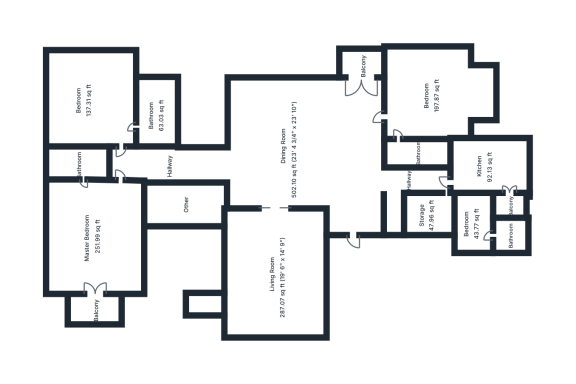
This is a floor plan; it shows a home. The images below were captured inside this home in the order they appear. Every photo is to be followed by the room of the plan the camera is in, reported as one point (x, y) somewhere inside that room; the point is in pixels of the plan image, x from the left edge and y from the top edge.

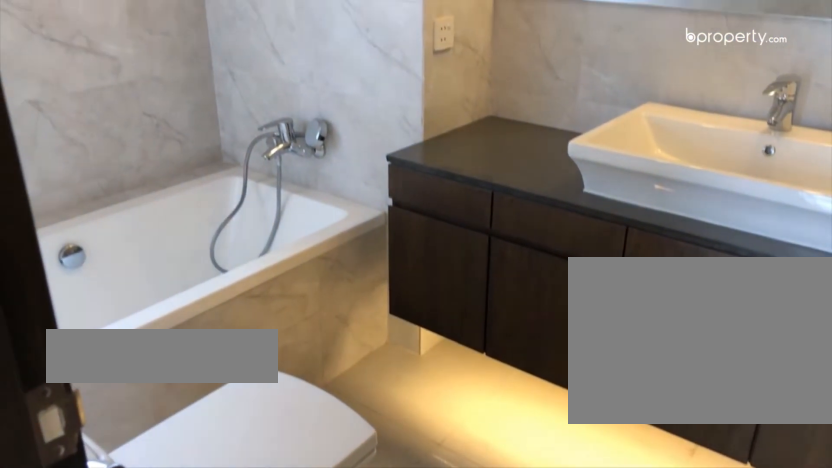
(80, 170)
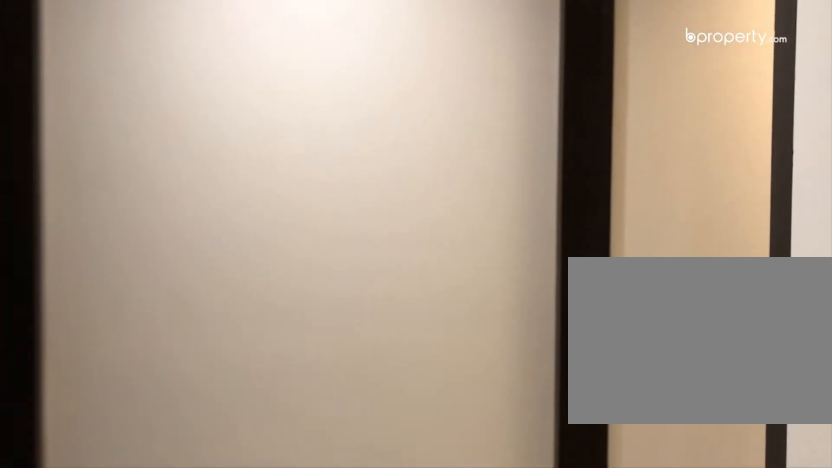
(95, 101)
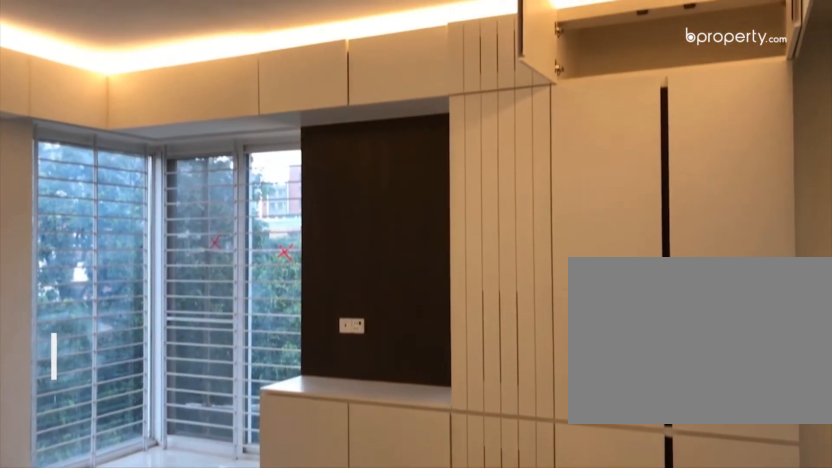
(95, 101)
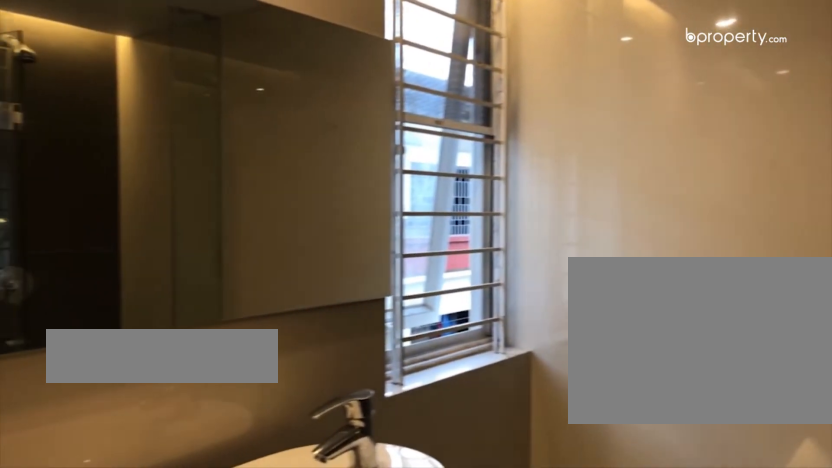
(156, 116)
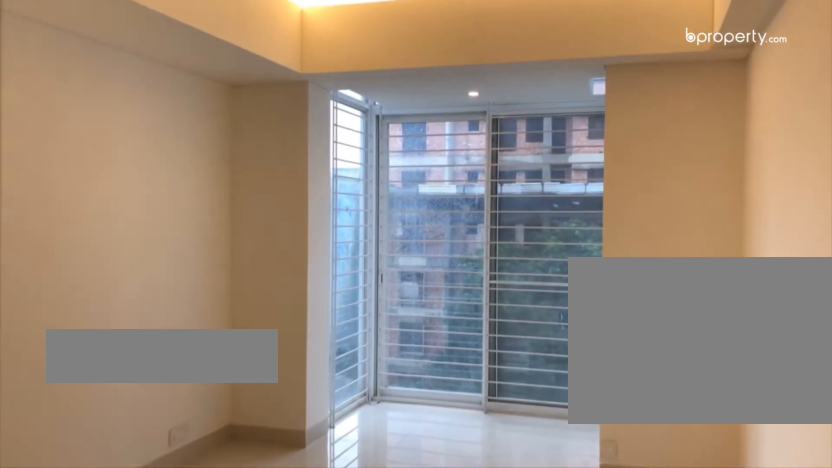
(414, 100)
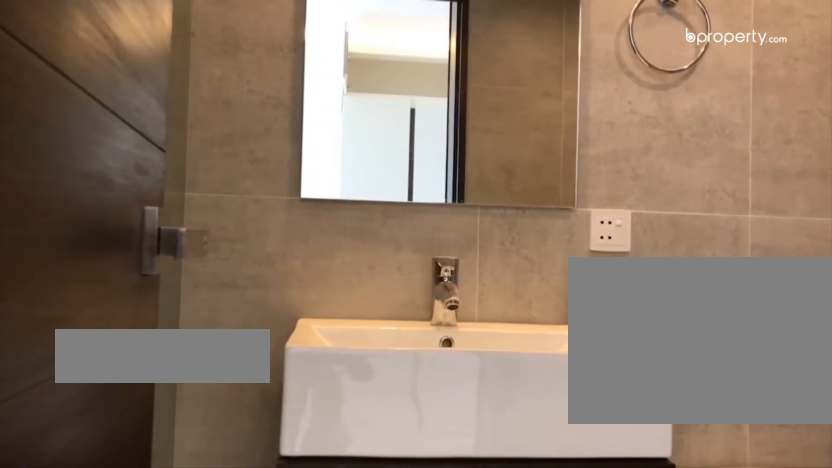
(408, 155)
